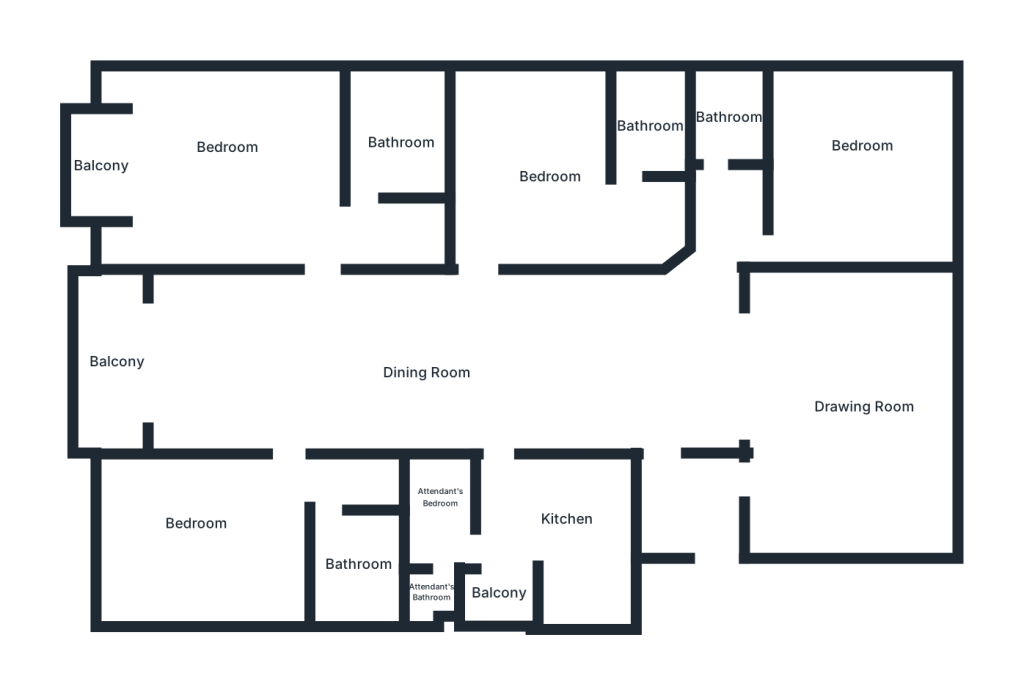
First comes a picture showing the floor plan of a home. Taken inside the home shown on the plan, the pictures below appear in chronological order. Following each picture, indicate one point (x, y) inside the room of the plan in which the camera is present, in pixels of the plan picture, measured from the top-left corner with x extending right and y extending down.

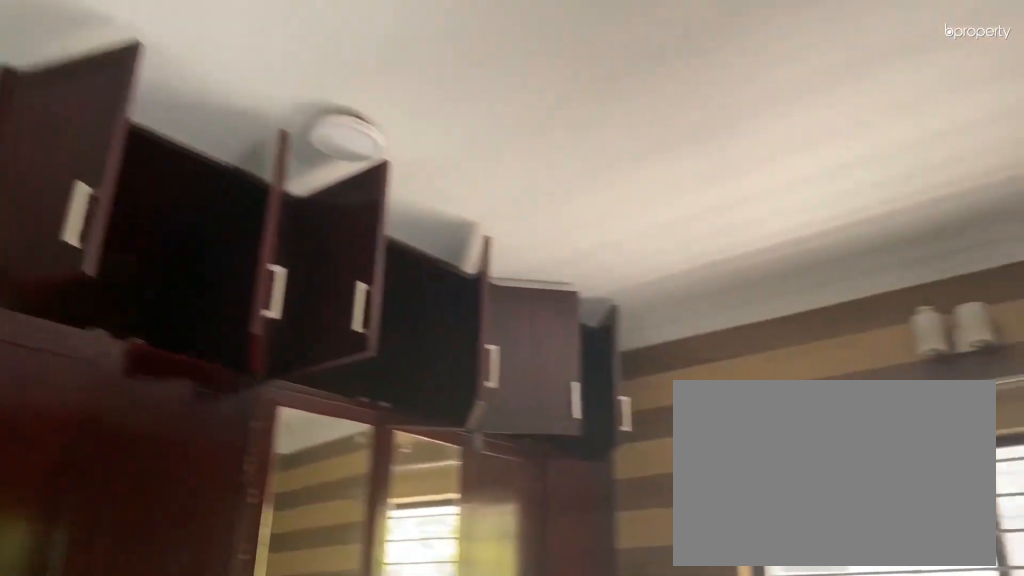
(860, 152)
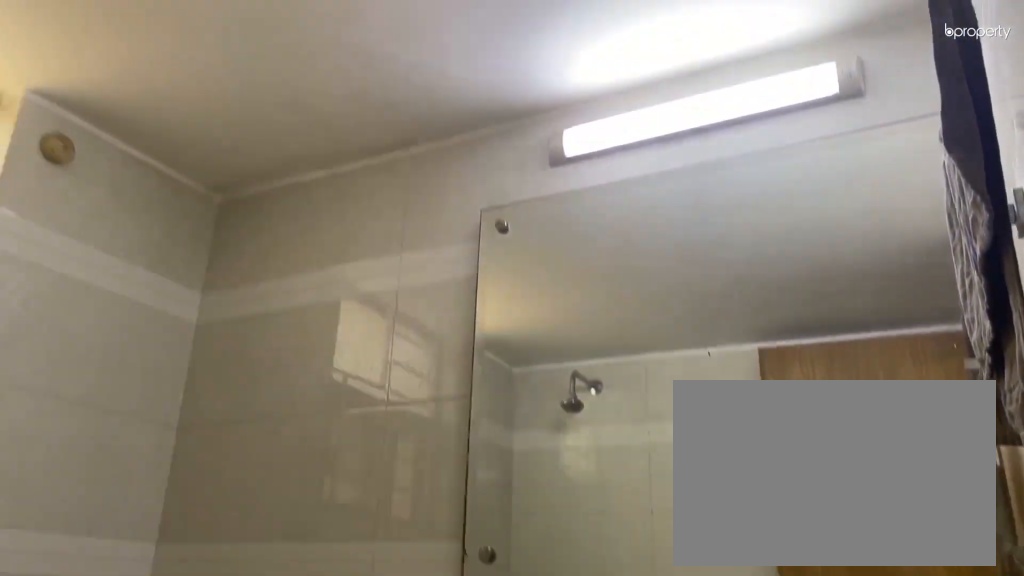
(724, 108)
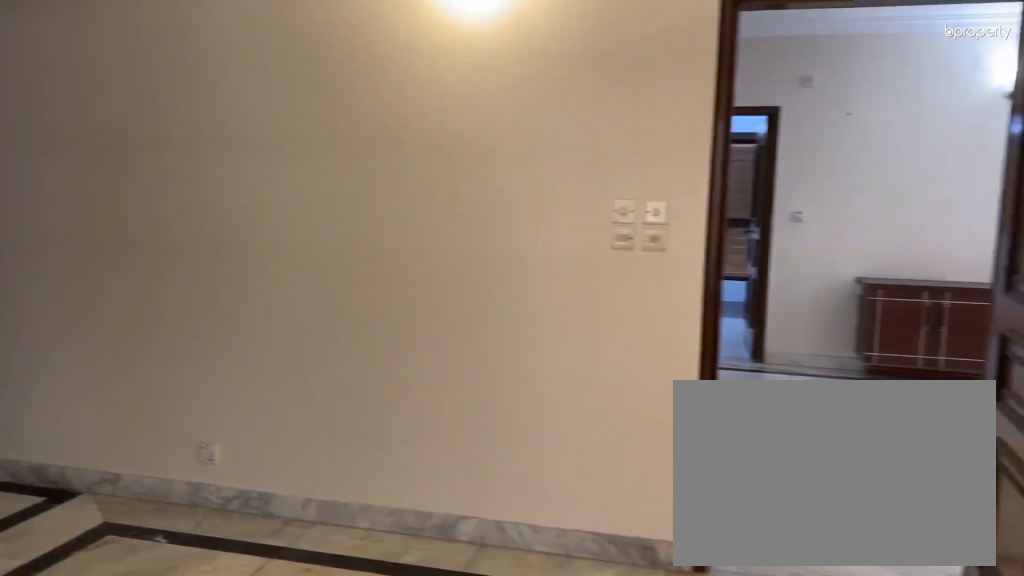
(568, 183)
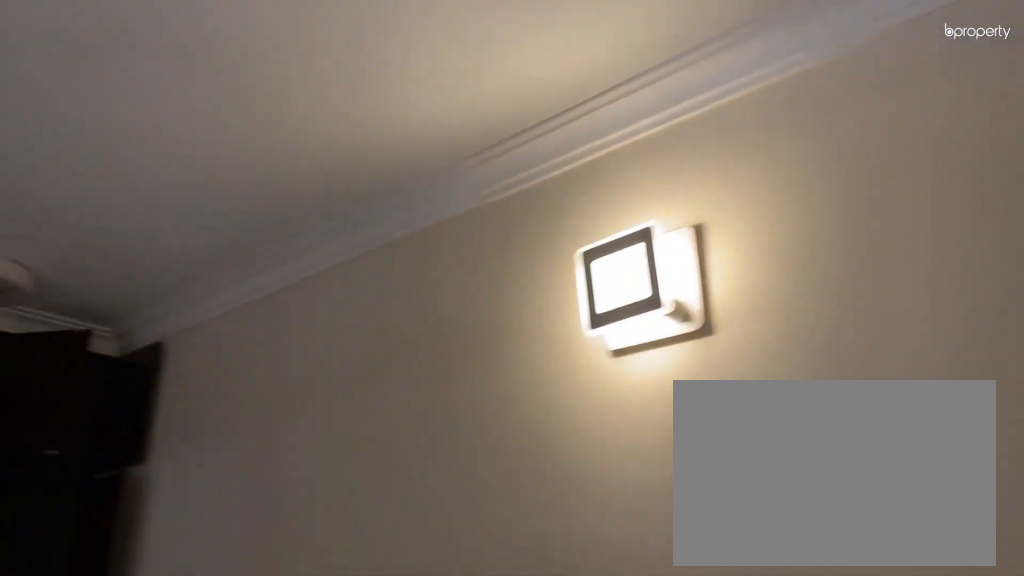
(568, 183)
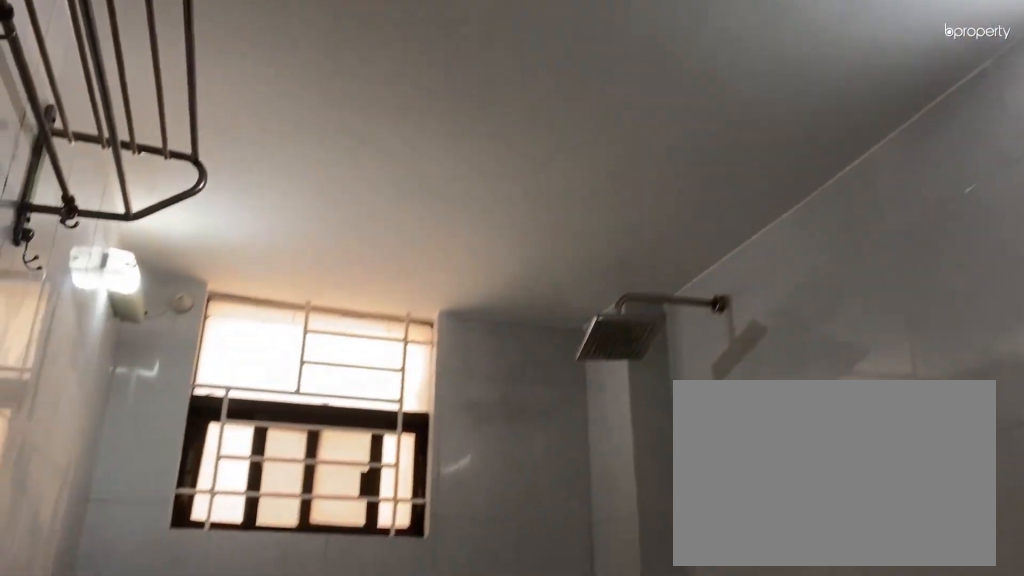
(651, 123)
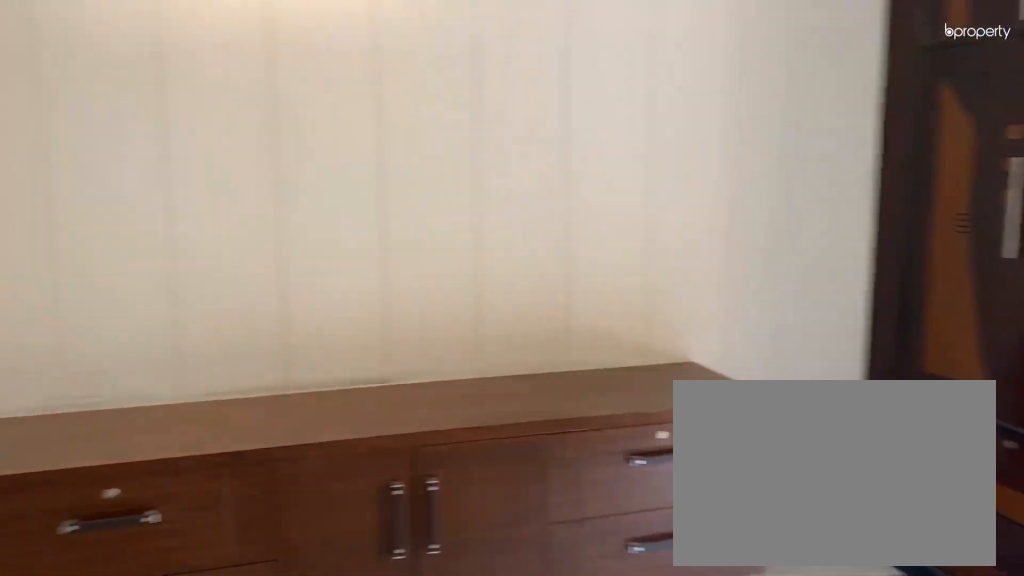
(236, 162)
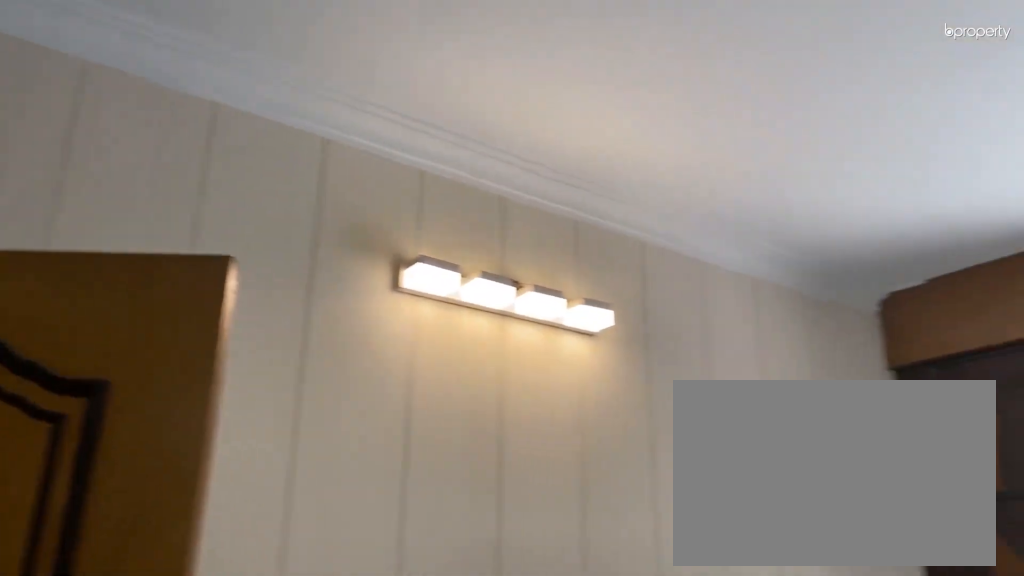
(247, 173)
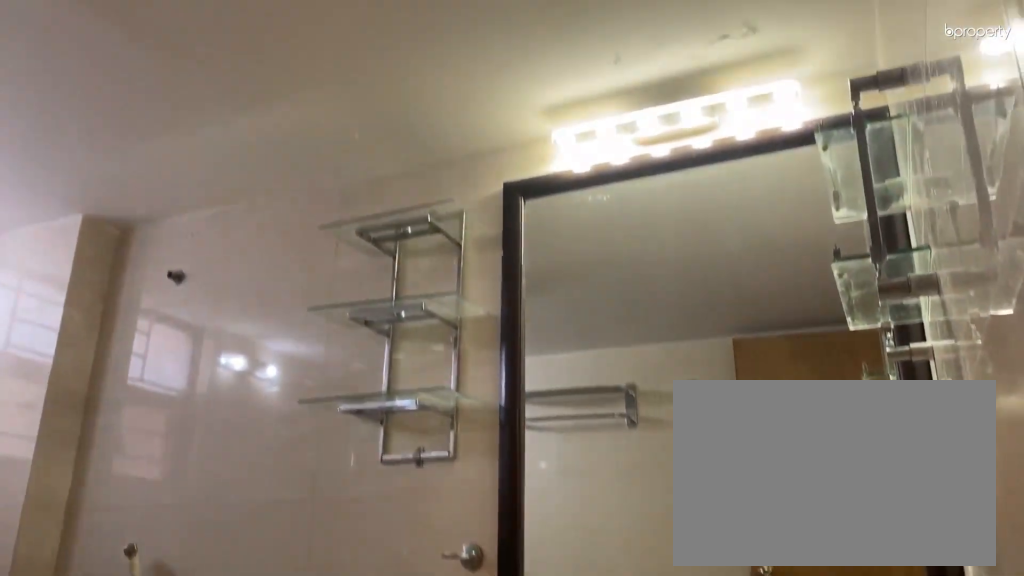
(389, 143)
